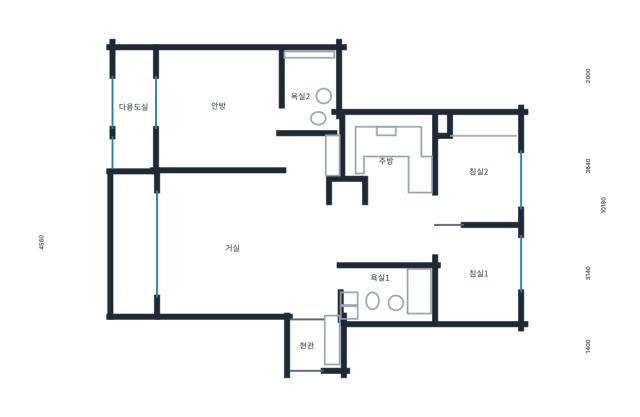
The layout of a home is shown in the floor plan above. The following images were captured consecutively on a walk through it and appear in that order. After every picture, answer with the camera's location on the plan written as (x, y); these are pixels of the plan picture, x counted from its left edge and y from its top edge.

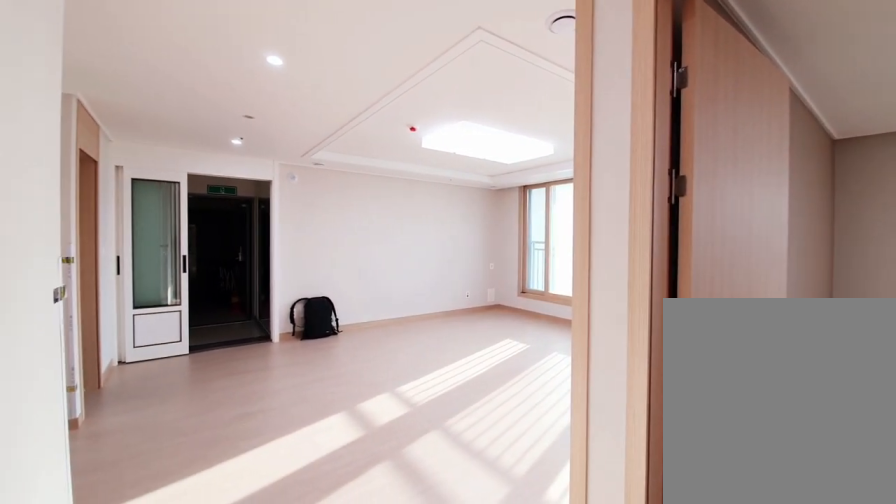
(308, 158)
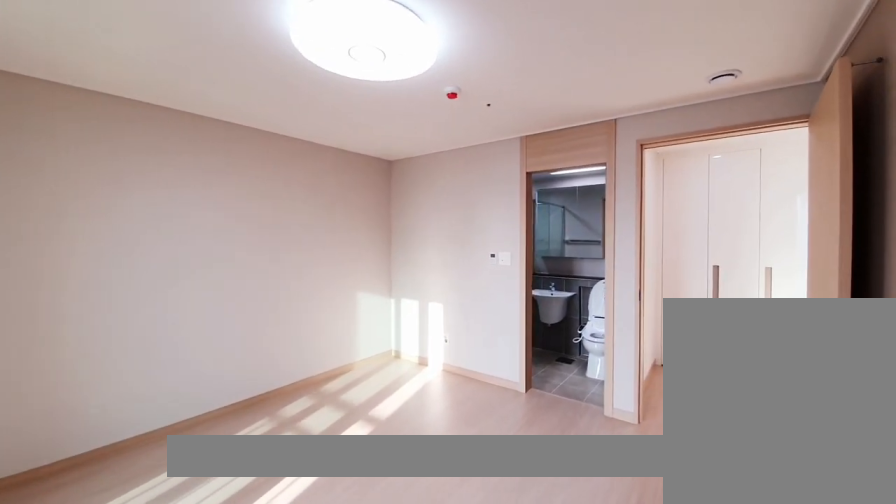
(210, 115)
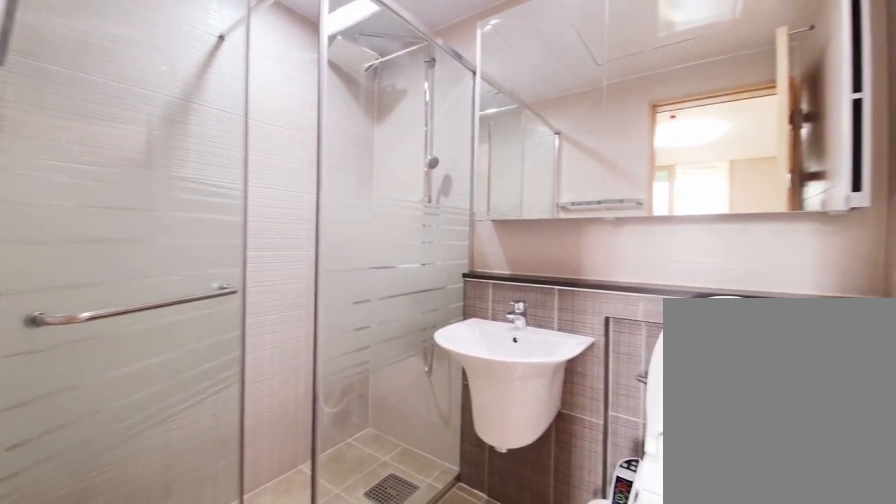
(294, 119)
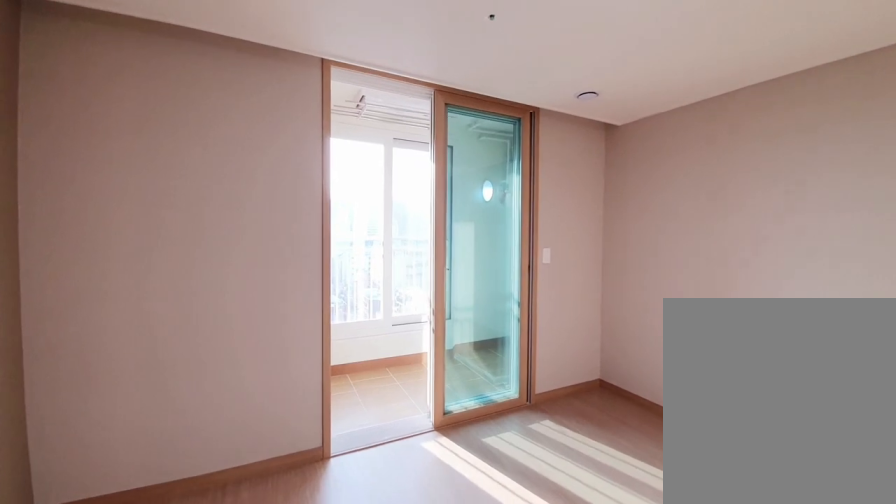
(231, 128)
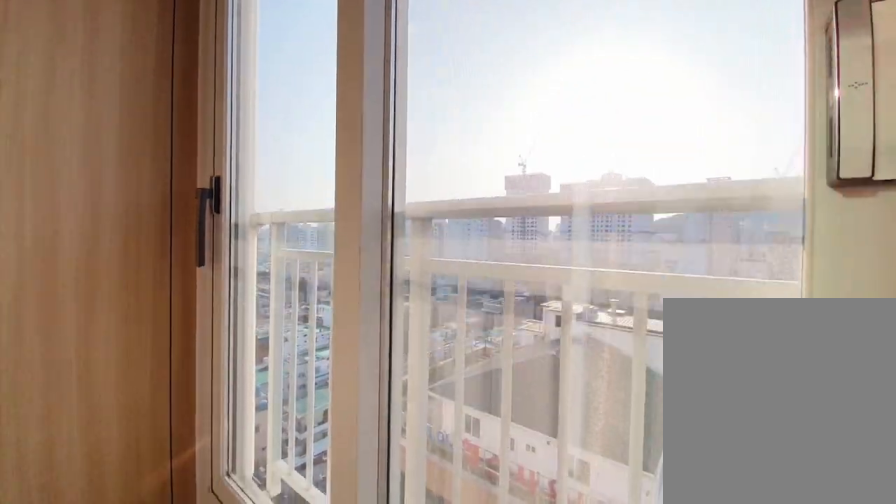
(149, 123)
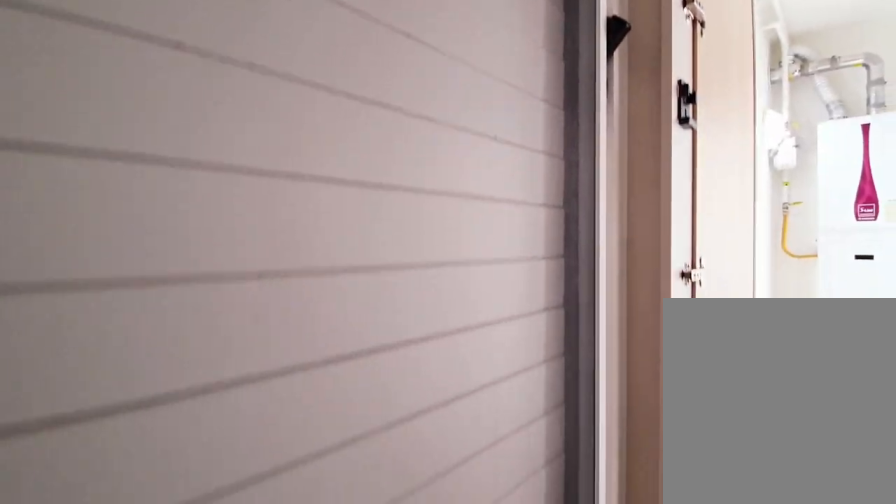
(150, 124)
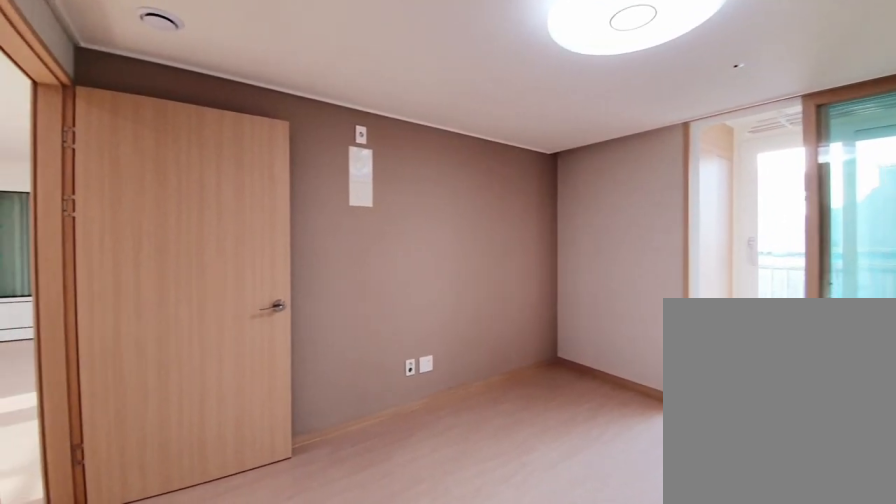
(209, 133)
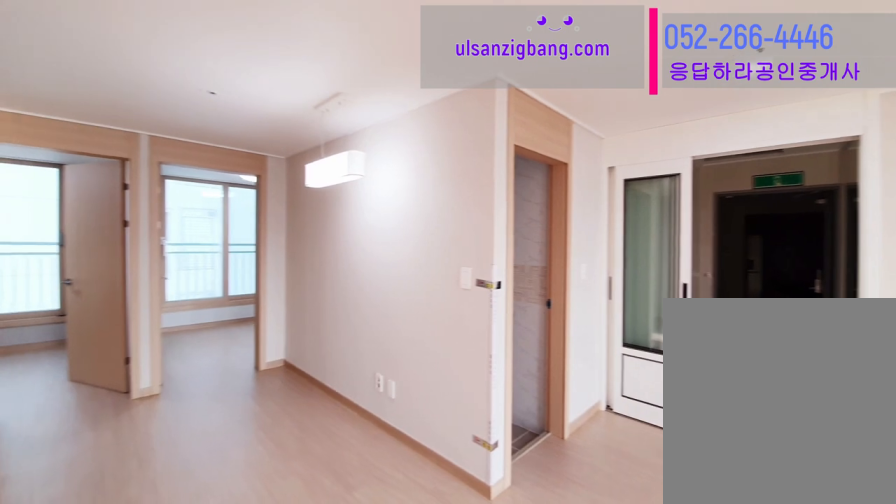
(312, 218)
